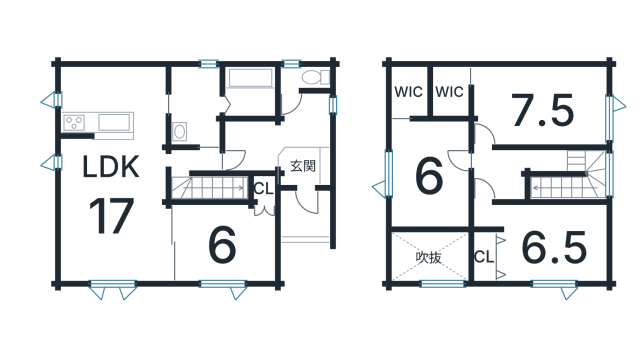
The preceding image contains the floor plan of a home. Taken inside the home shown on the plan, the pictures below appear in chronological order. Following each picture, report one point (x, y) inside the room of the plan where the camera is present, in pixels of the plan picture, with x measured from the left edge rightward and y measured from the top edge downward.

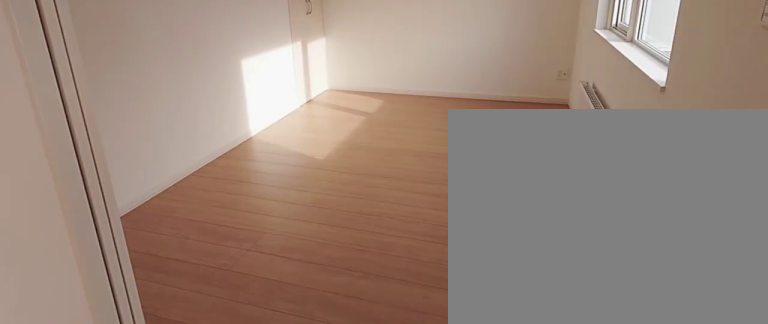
(226, 244)
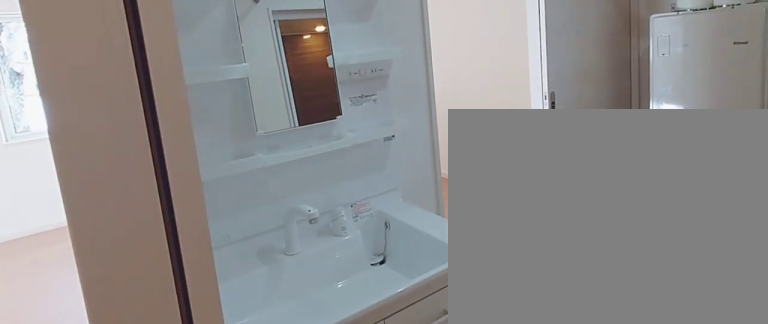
(192, 106)
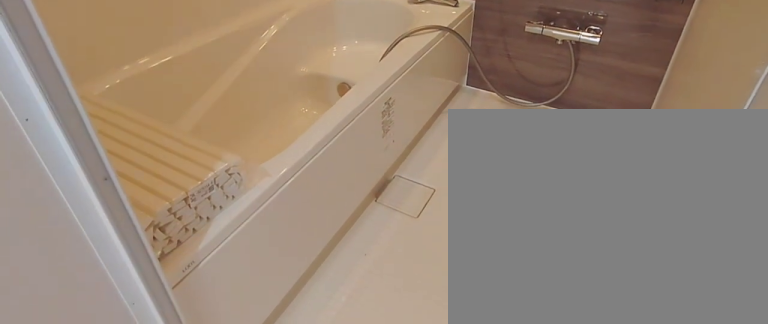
(247, 93)
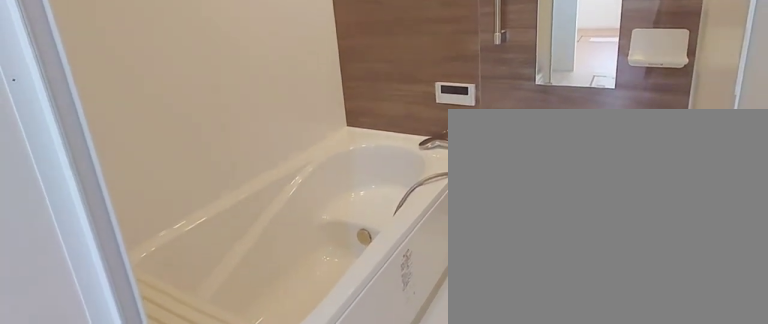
(247, 93)
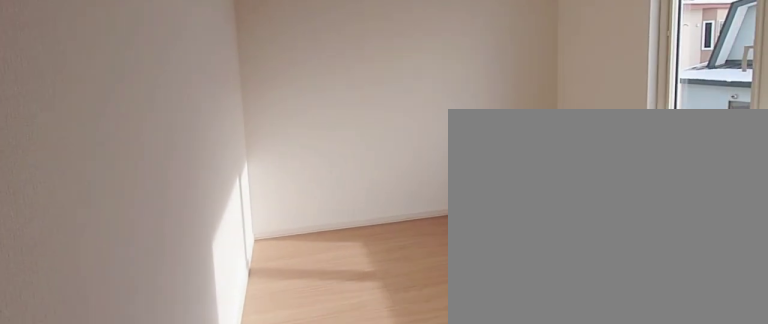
(550, 243)
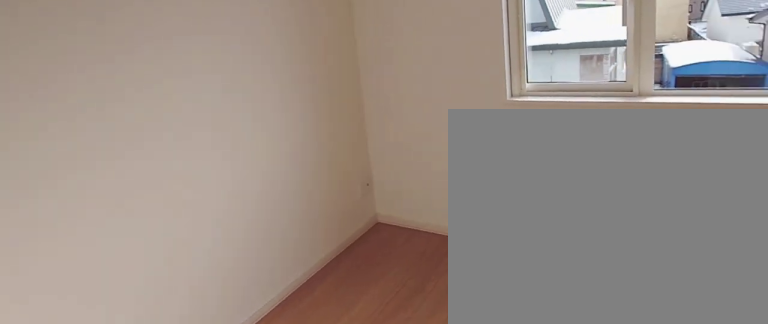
(550, 243)
